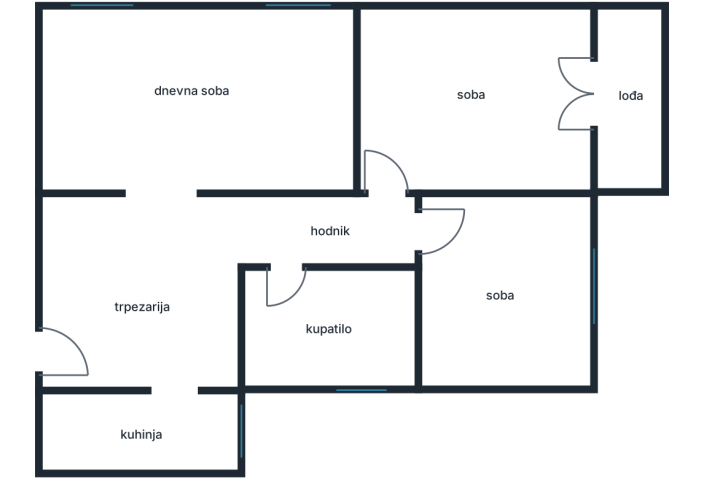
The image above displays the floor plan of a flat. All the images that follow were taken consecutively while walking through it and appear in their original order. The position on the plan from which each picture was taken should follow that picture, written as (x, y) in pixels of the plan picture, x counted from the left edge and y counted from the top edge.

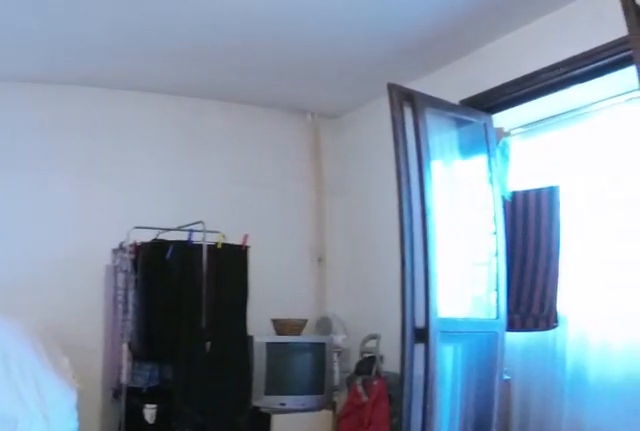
(383, 208)
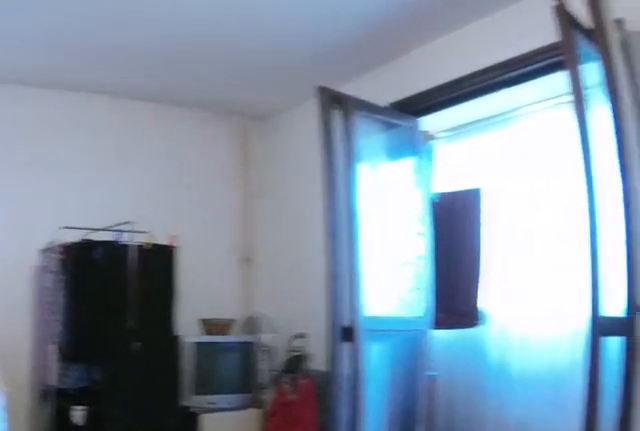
(382, 204)
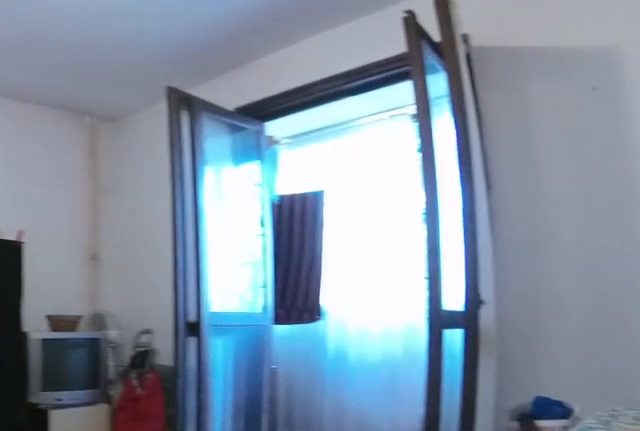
(387, 196)
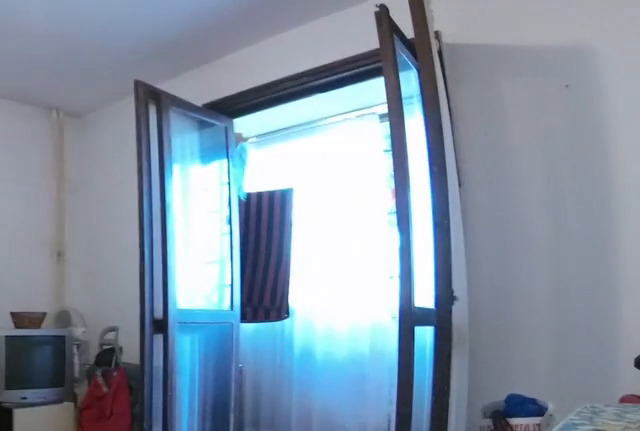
(391, 193)
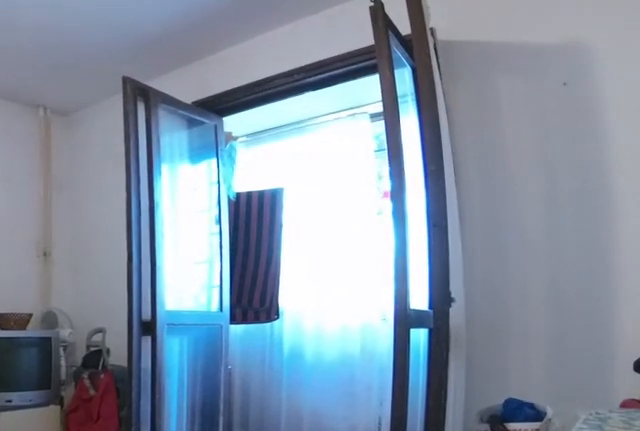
(396, 189)
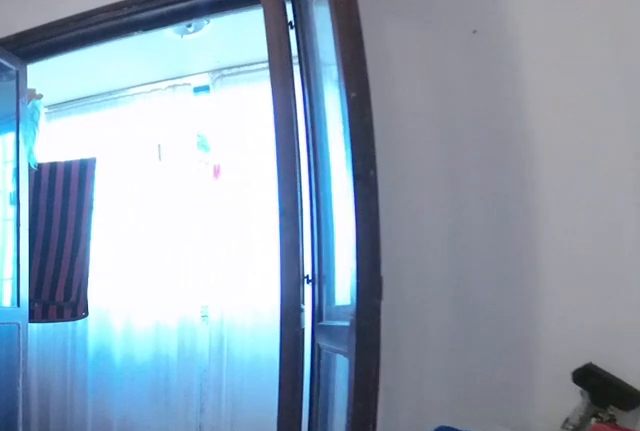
(450, 158)
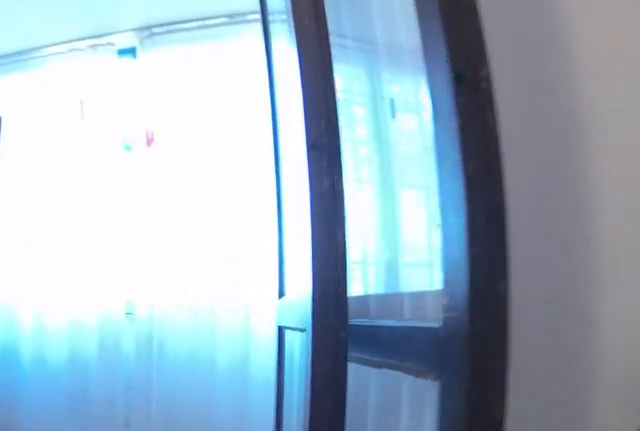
(483, 140)
